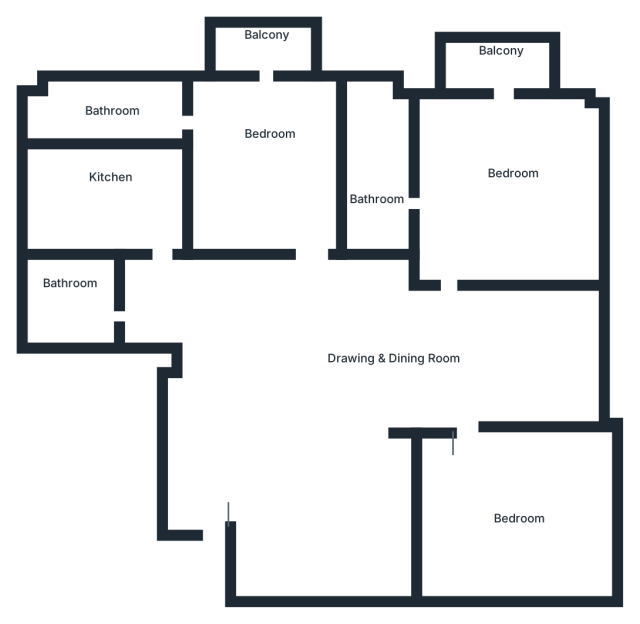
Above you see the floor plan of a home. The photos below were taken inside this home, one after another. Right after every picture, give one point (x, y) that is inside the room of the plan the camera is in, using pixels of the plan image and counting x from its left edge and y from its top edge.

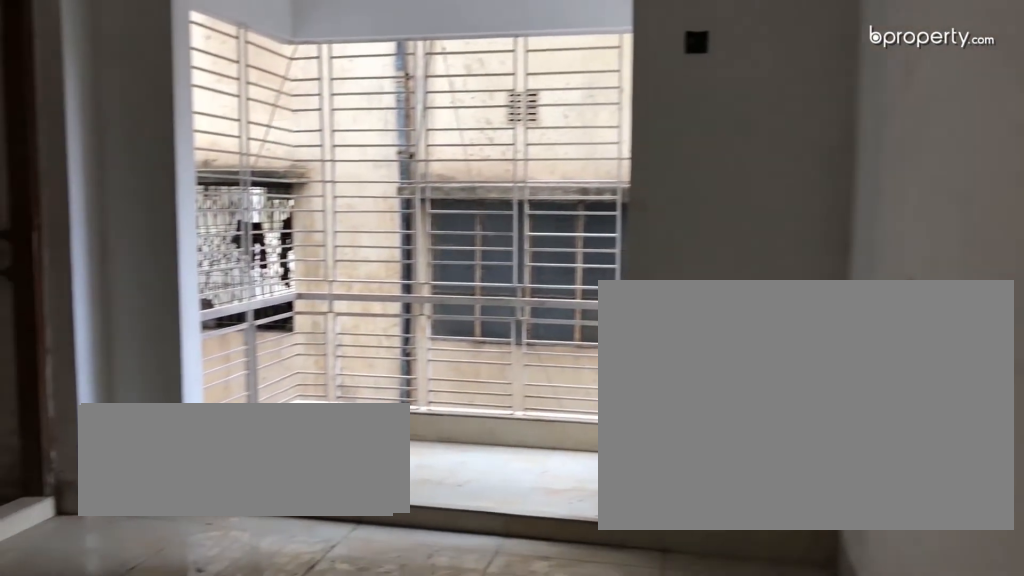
(273, 171)
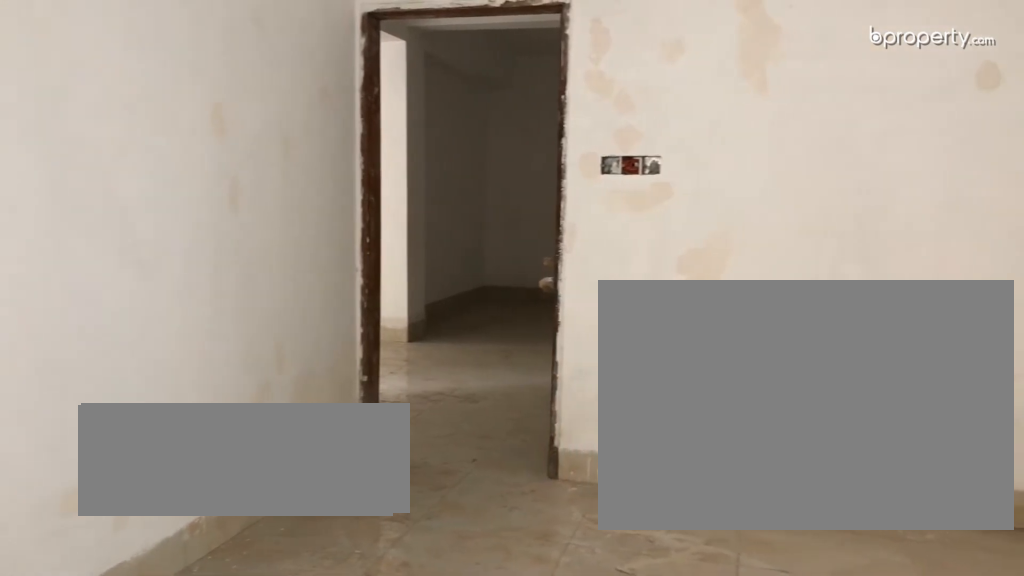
(273, 173)
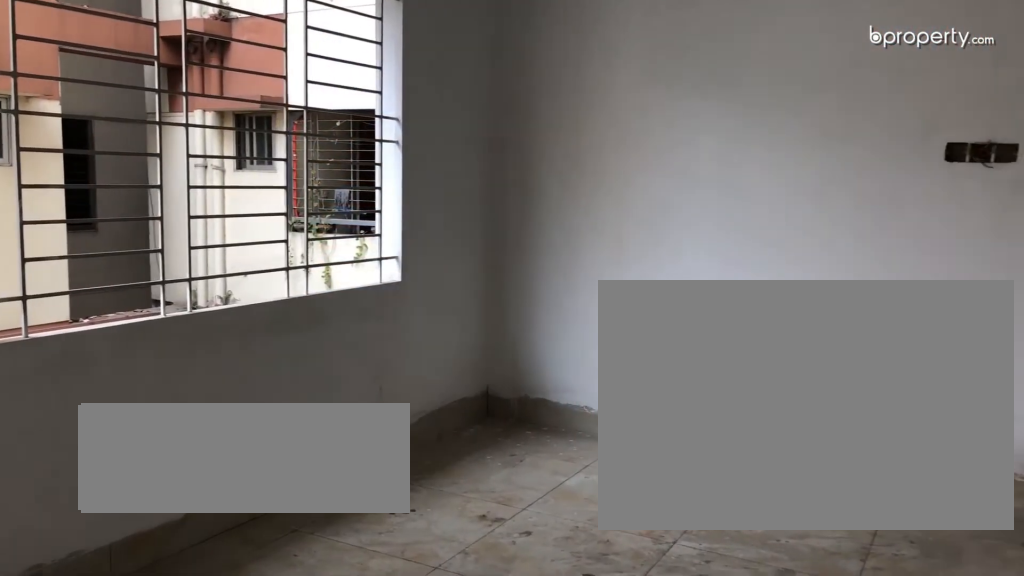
(505, 200)
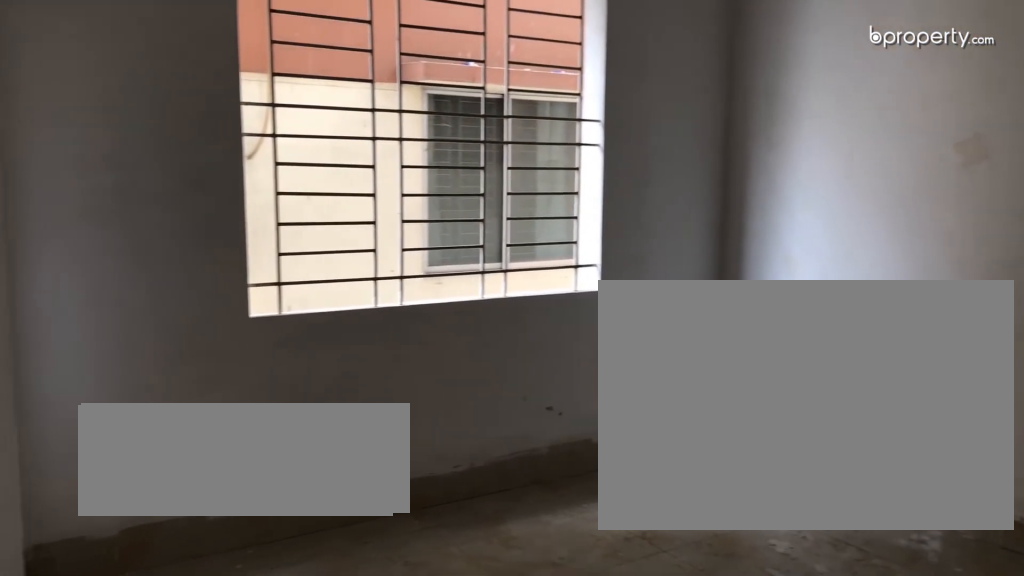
(511, 506)
